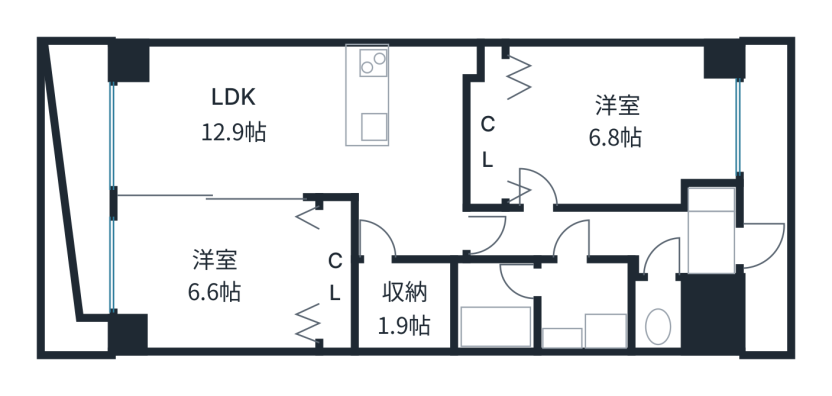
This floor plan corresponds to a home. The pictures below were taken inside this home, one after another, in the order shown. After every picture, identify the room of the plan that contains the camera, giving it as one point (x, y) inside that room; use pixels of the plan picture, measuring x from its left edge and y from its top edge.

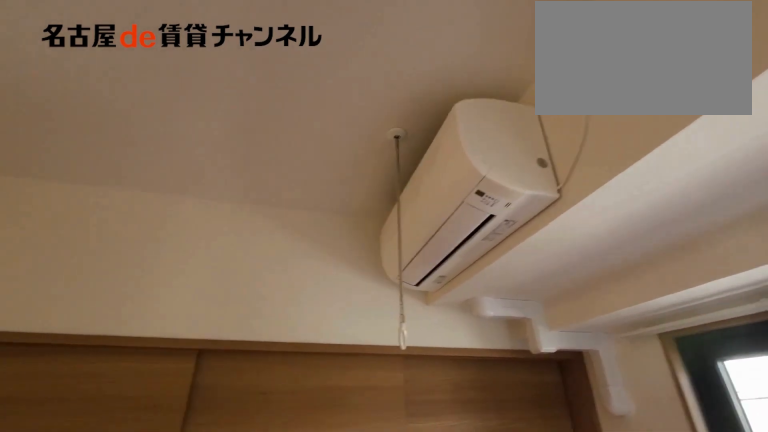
(306, 131)
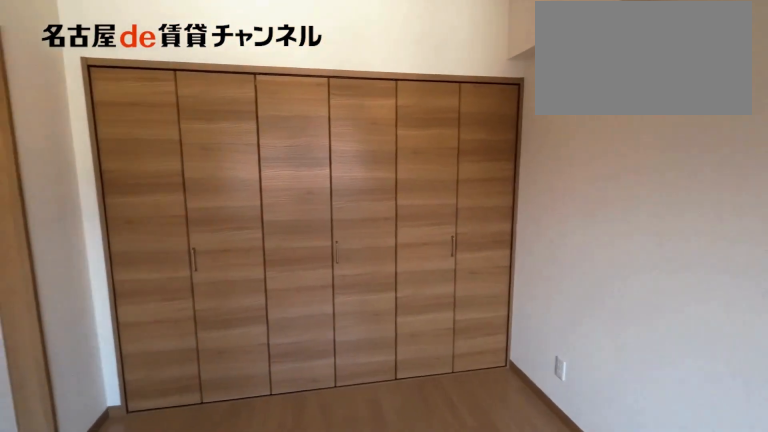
(219, 273)
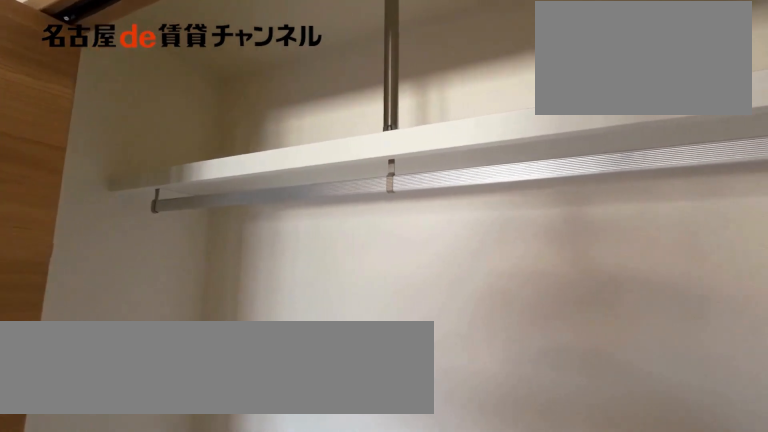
(336, 274)
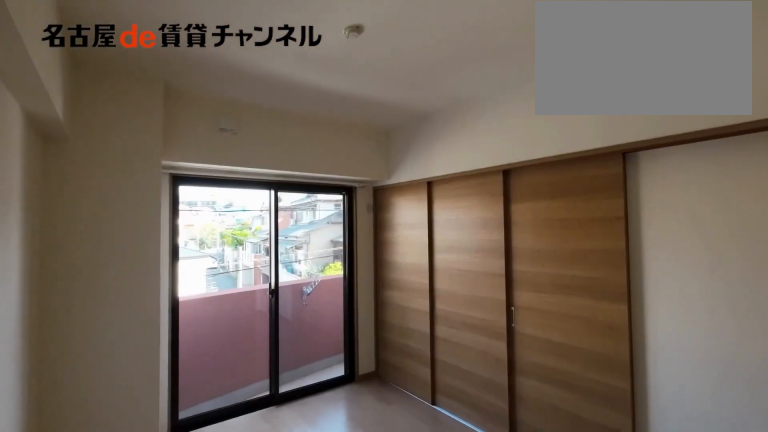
(219, 273)
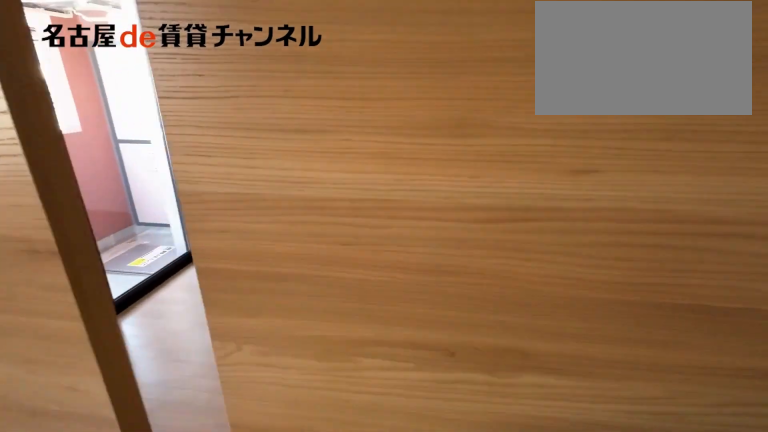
(219, 273)
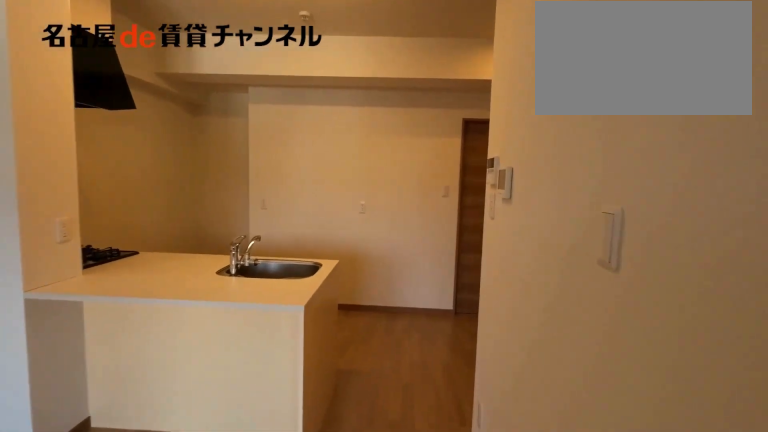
(307, 132)
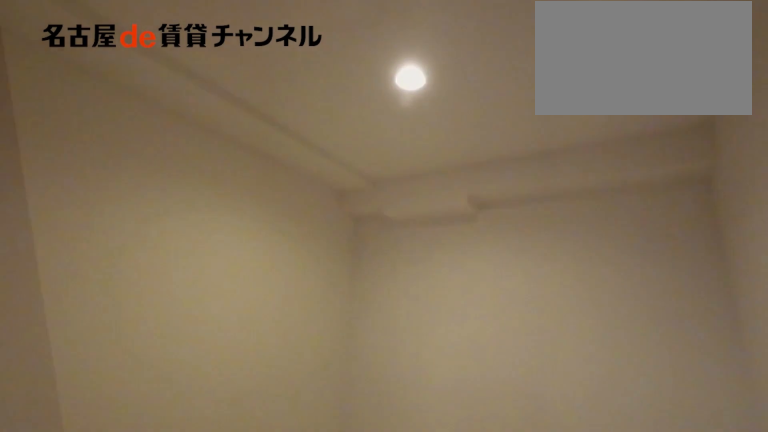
(403, 305)
